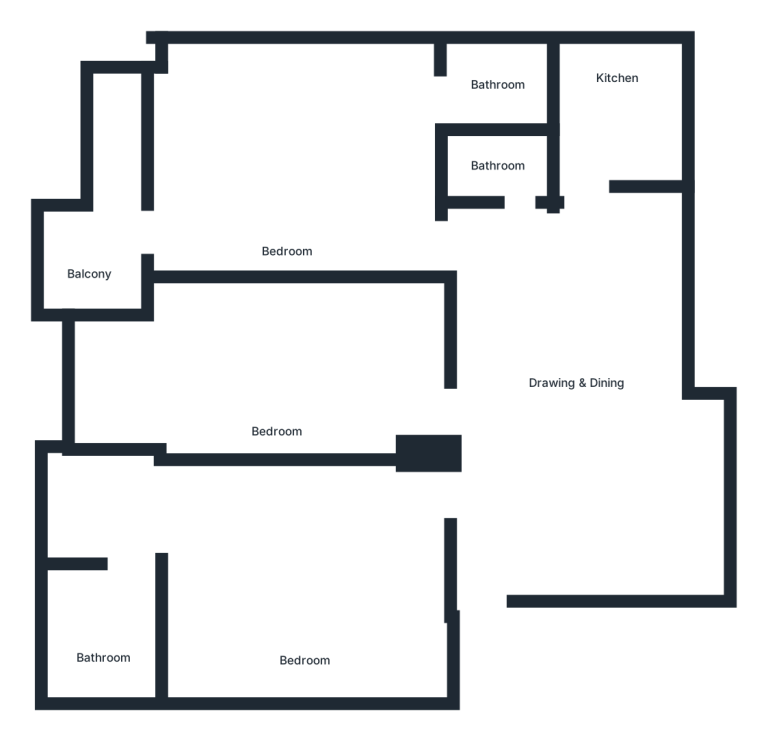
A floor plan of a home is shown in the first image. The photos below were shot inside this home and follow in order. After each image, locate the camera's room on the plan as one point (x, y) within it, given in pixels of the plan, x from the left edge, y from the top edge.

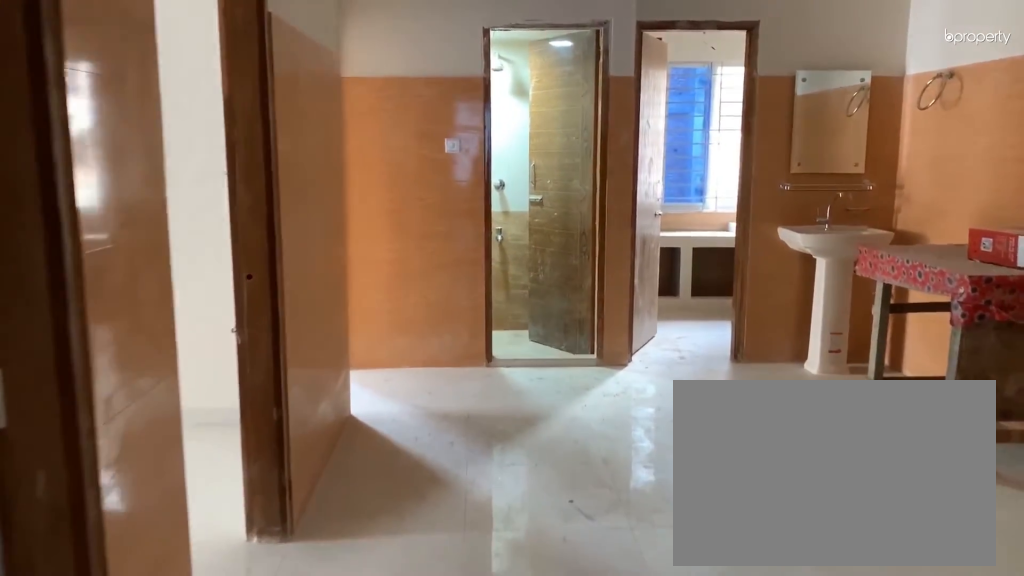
(485, 552)
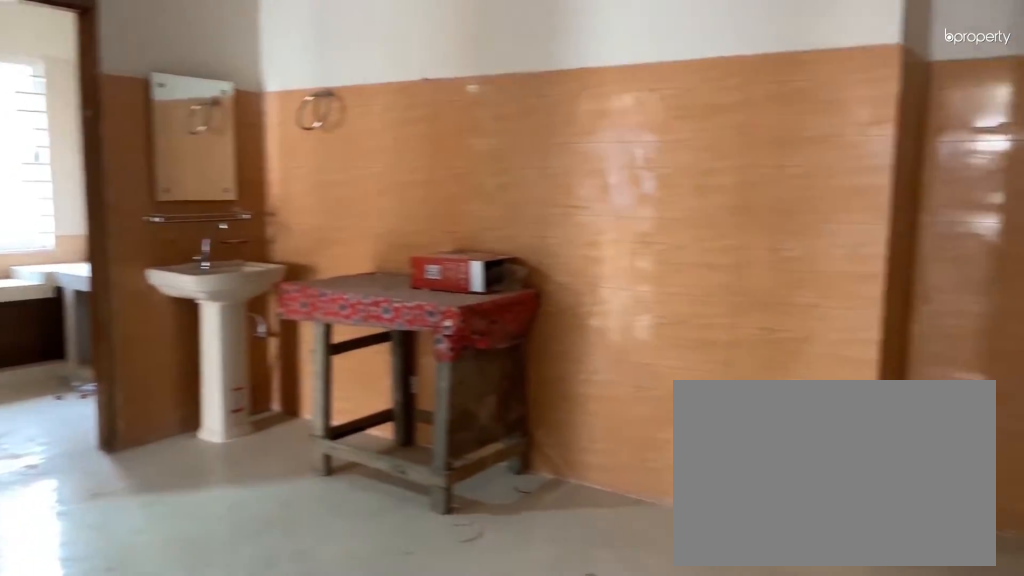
(587, 376)
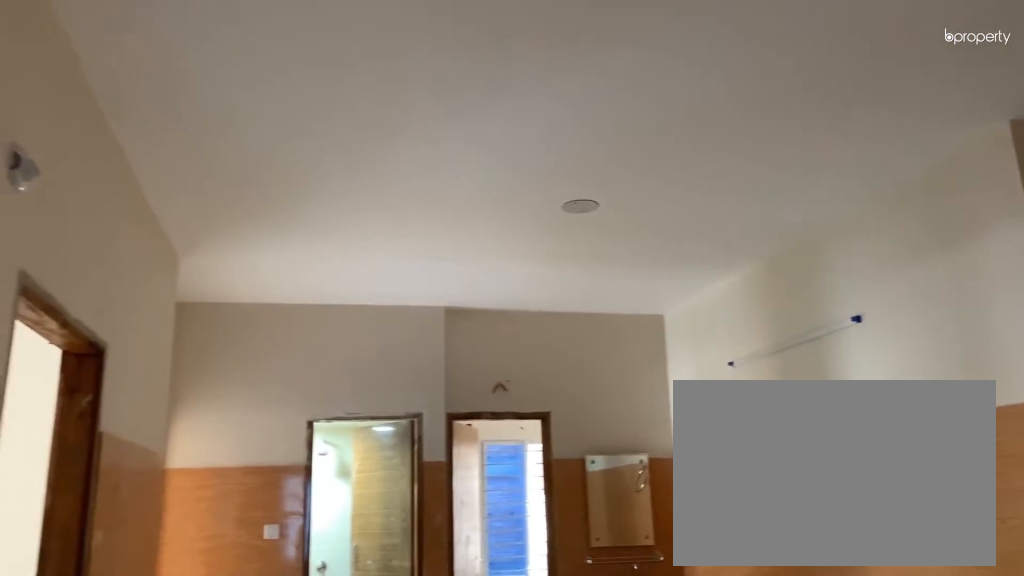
(587, 376)
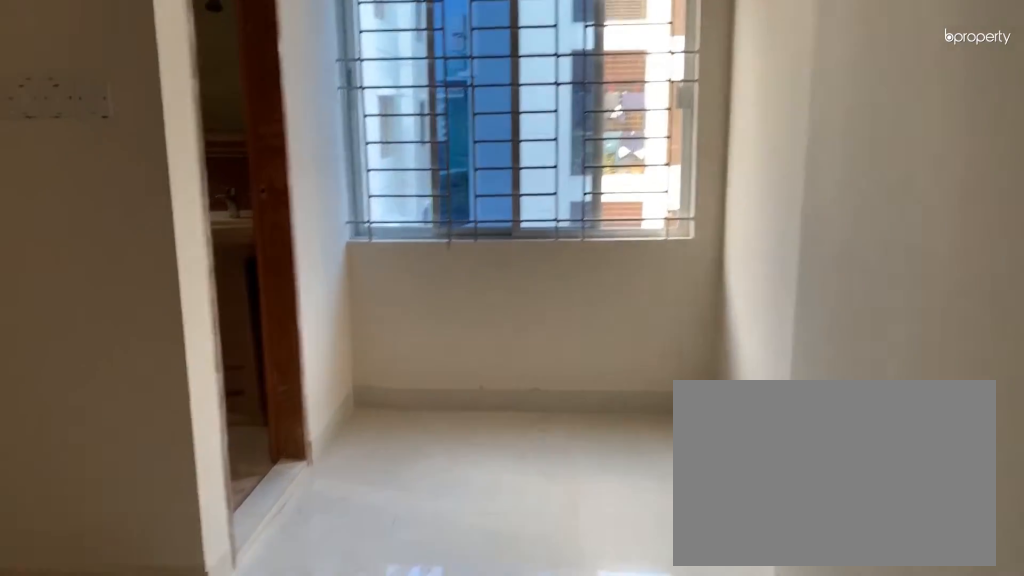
(305, 581)
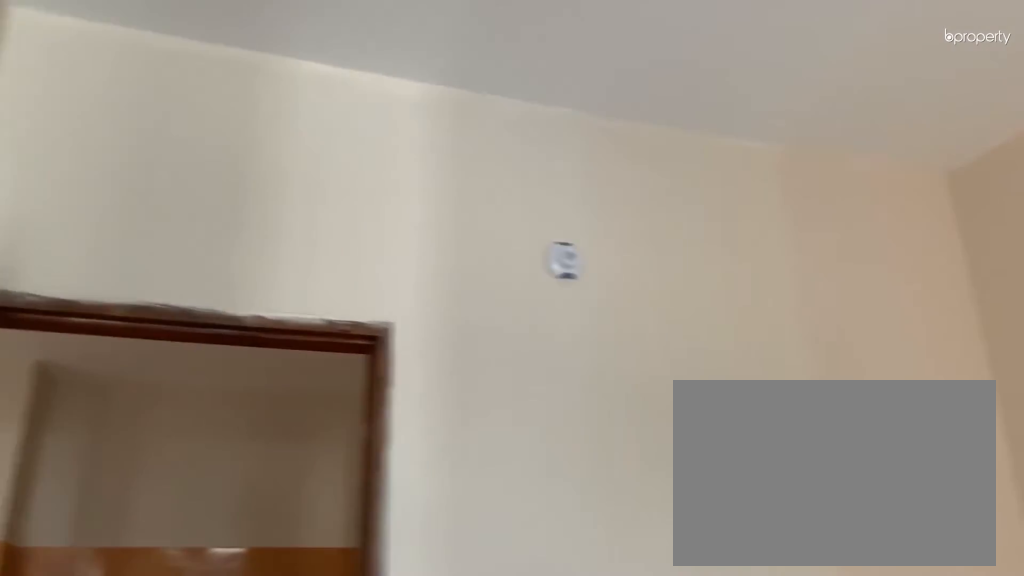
(305, 581)
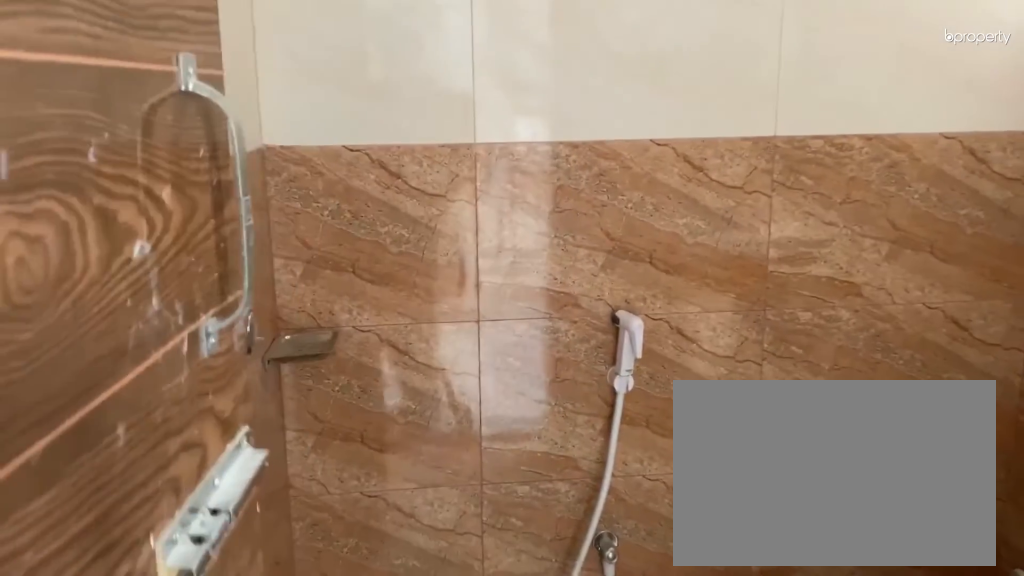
(136, 554)
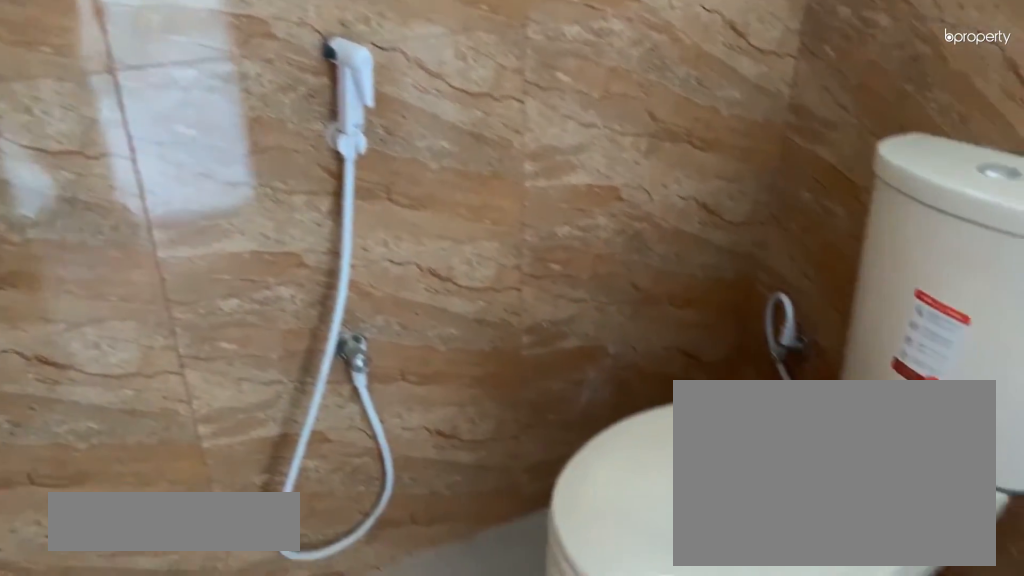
(100, 663)
